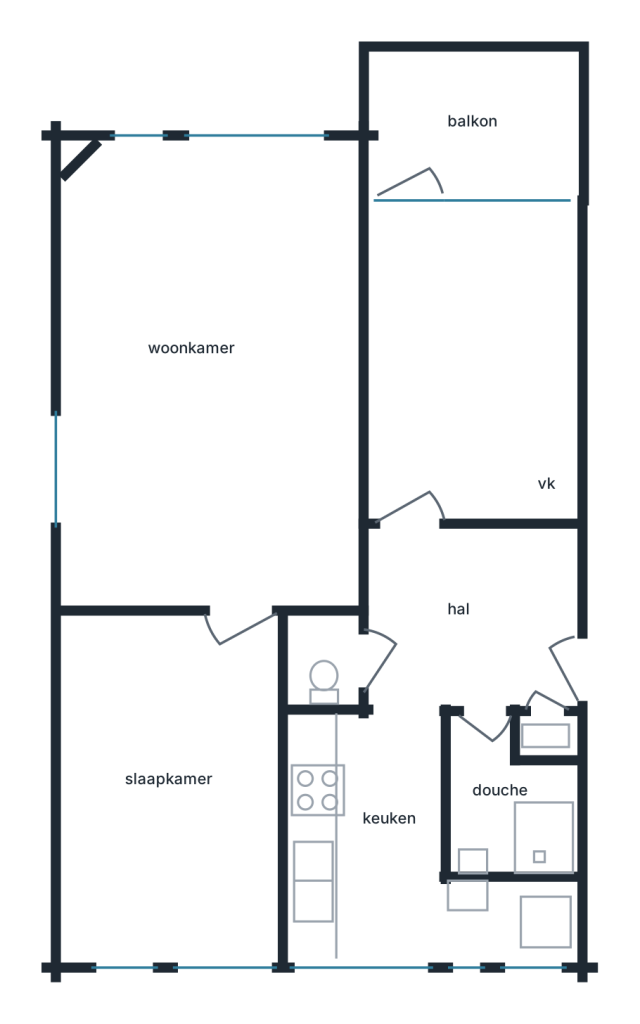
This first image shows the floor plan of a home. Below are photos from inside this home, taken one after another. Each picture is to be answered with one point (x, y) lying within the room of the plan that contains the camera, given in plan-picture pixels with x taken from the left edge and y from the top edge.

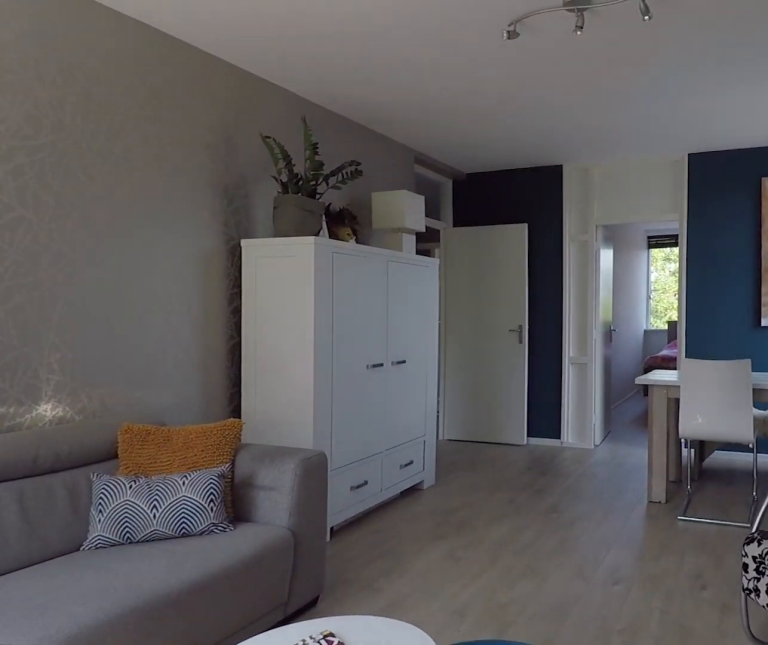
(211, 377)
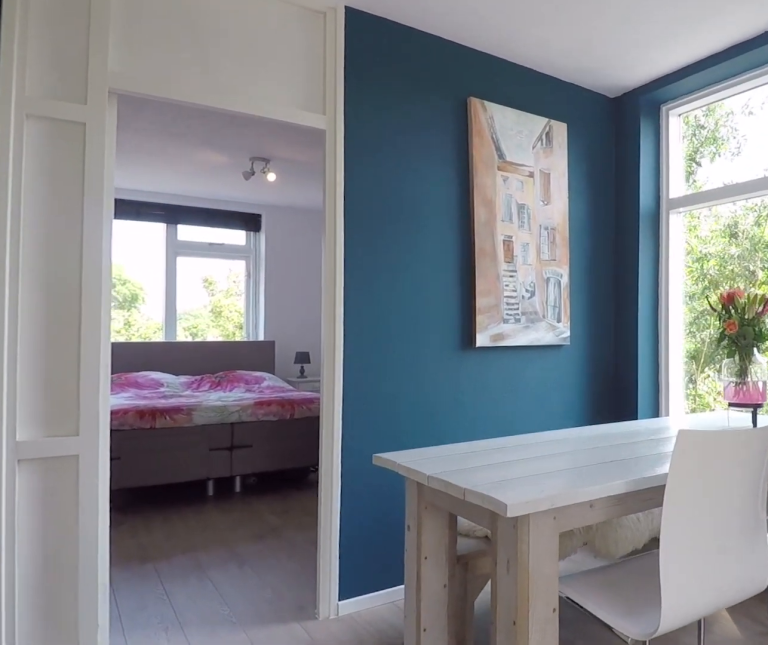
(211, 377)
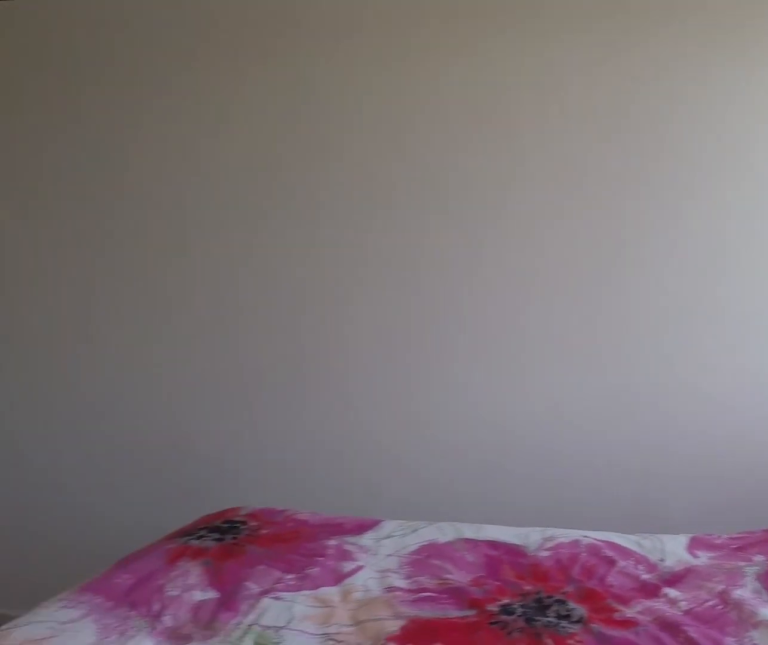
(173, 788)
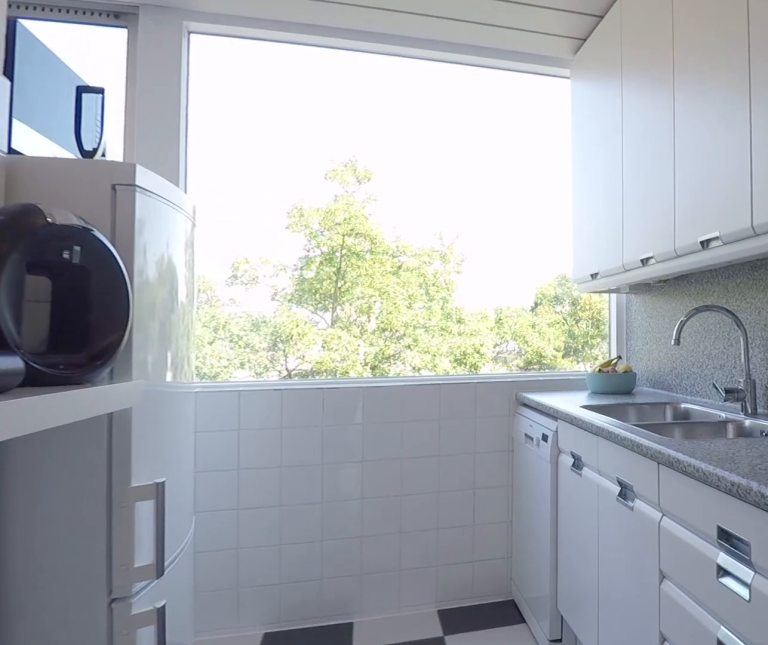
(394, 856)
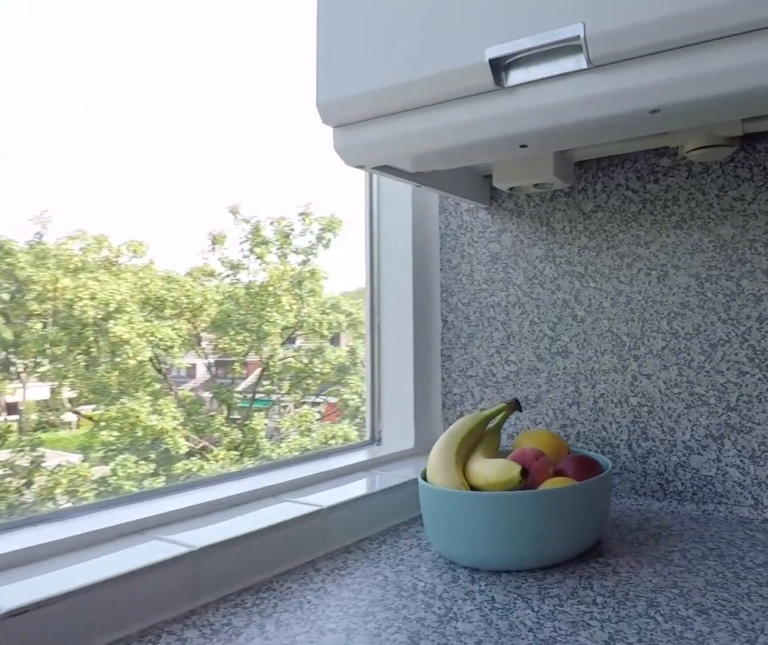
(394, 856)
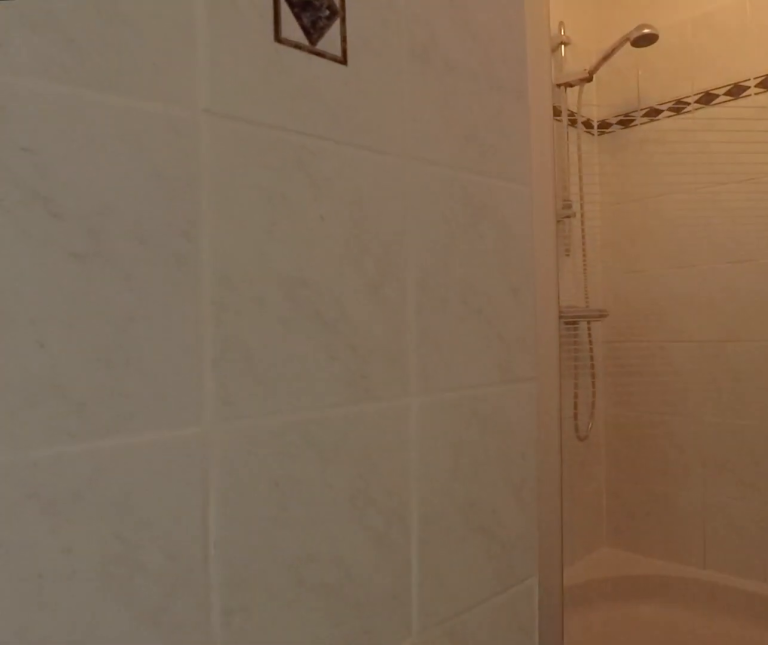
(506, 804)
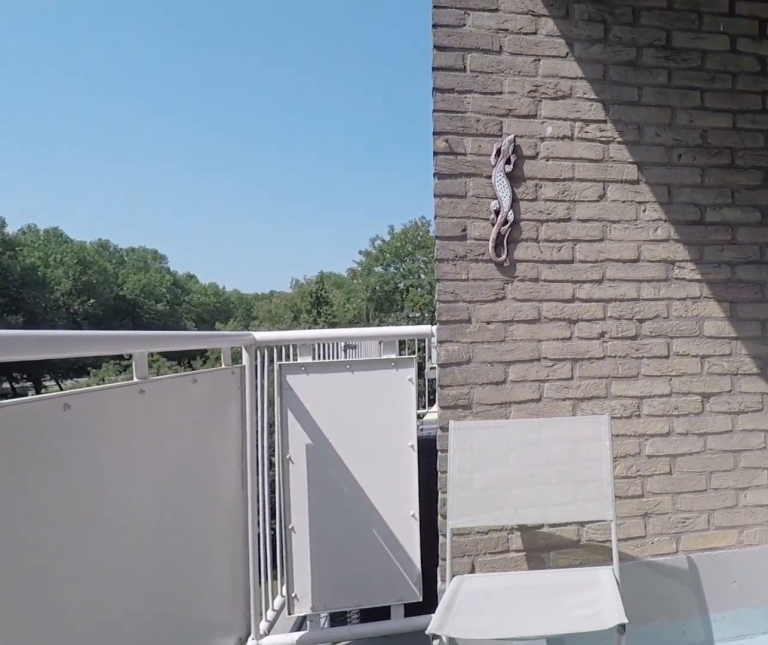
(473, 119)
